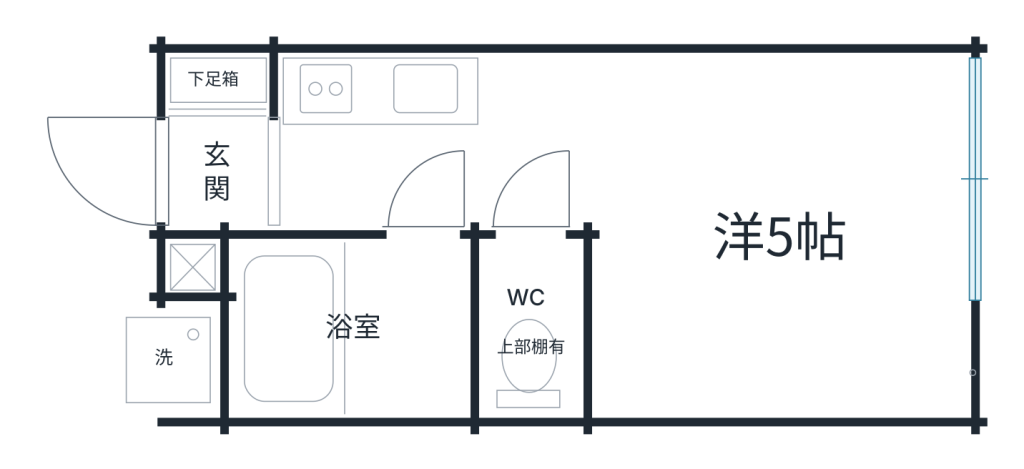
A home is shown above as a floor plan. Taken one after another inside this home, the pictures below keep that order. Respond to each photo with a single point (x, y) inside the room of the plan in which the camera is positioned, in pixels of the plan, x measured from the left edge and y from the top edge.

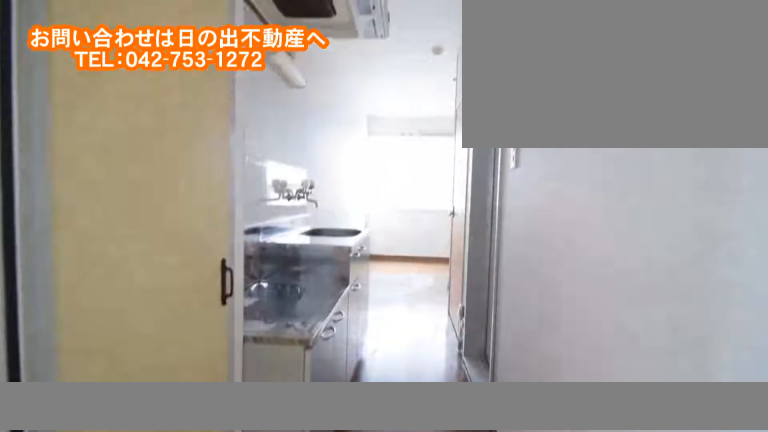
(373, 173)
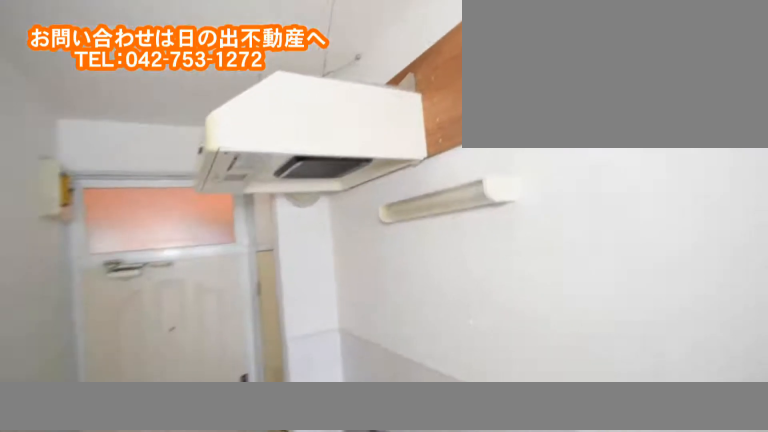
(374, 174)
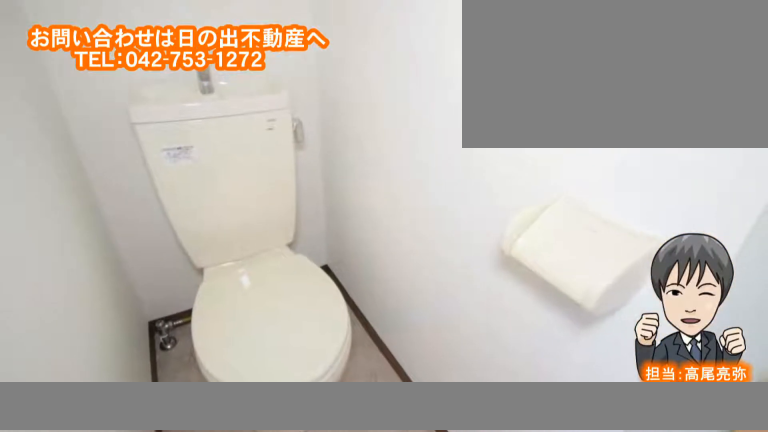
(531, 329)
